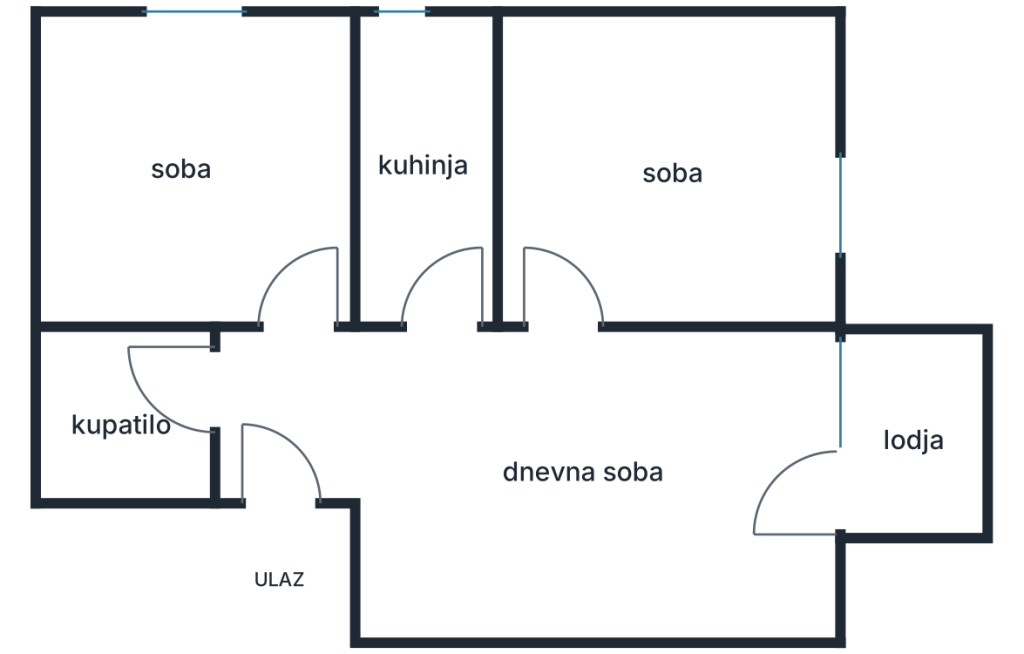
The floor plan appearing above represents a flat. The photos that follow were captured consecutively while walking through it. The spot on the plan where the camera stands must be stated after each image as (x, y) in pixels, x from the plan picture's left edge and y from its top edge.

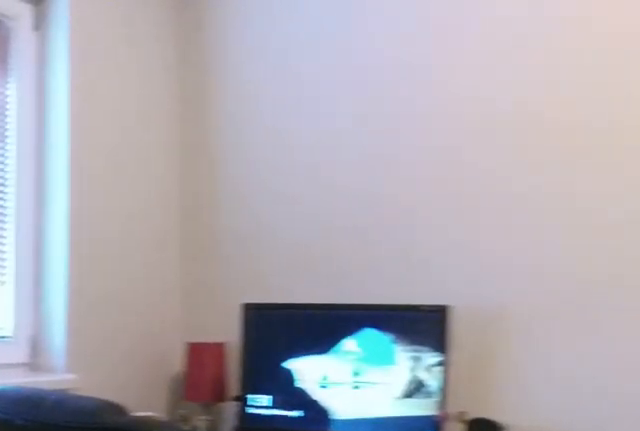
(634, 159)
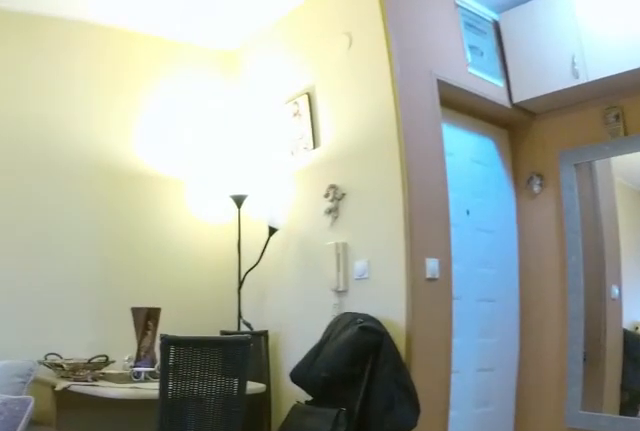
(571, 300)
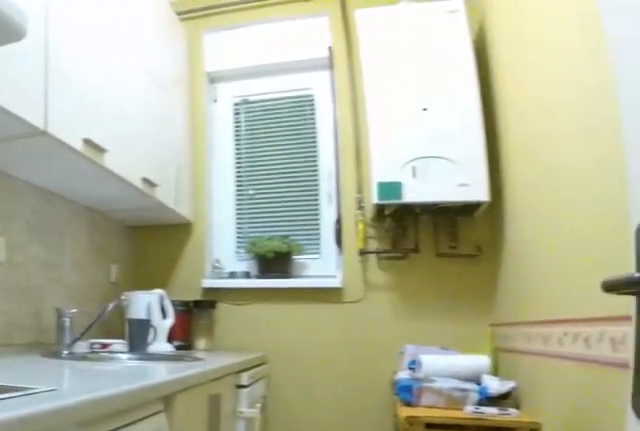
(477, 367)
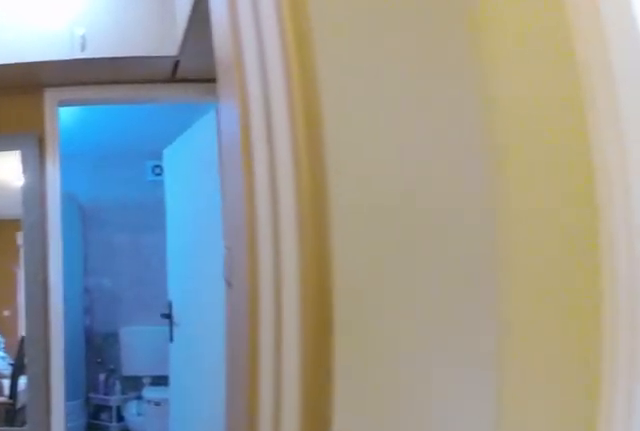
(468, 380)
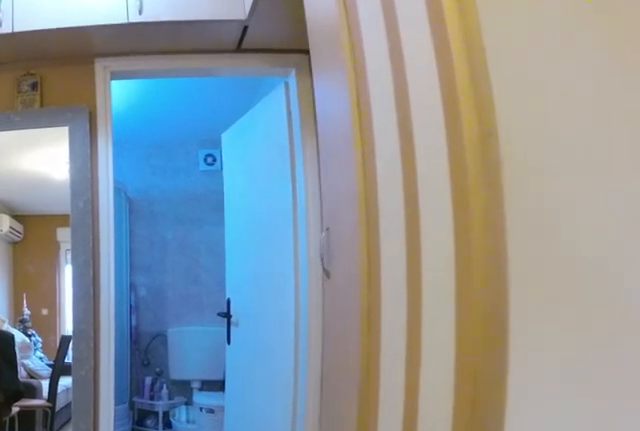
(449, 384)
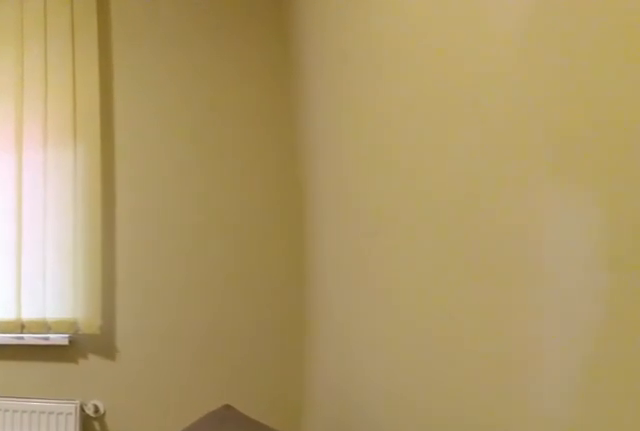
(294, 301)
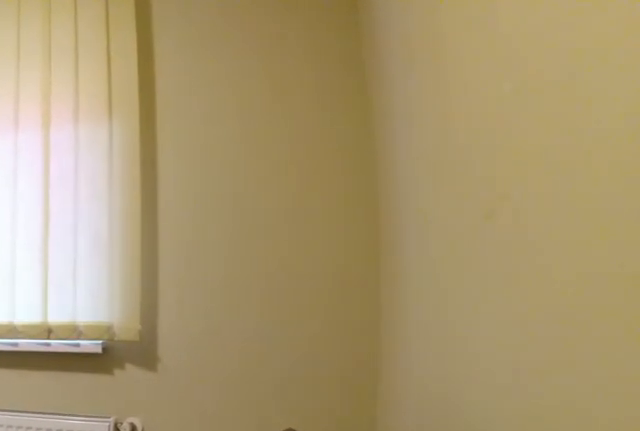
(295, 273)
